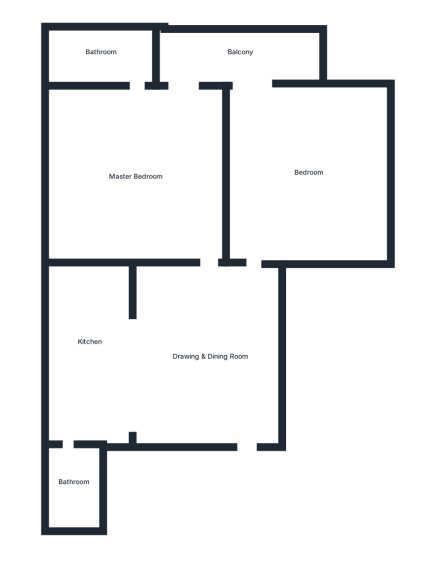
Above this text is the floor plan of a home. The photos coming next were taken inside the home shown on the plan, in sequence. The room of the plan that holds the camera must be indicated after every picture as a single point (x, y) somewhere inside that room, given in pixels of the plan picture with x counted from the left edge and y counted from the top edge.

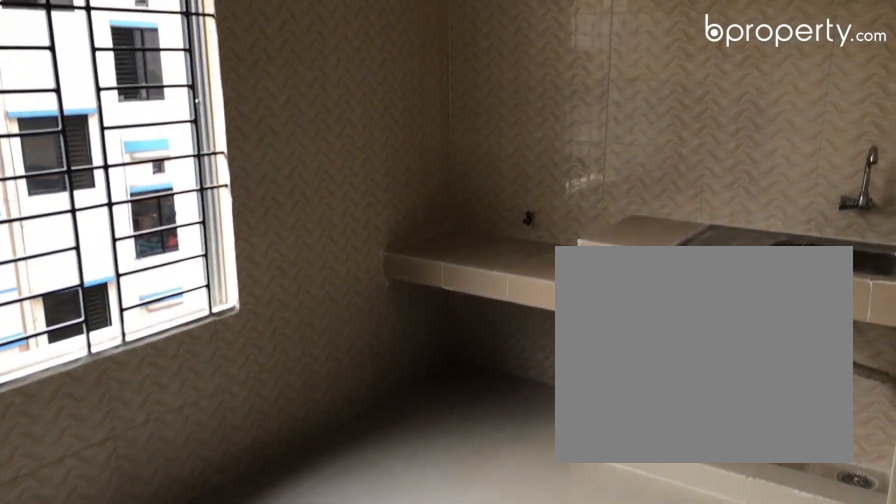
(86, 339)
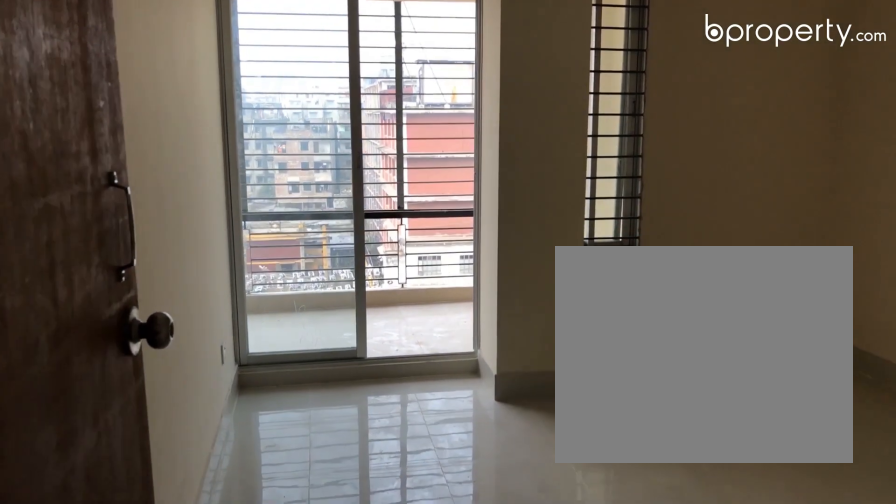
(307, 171)
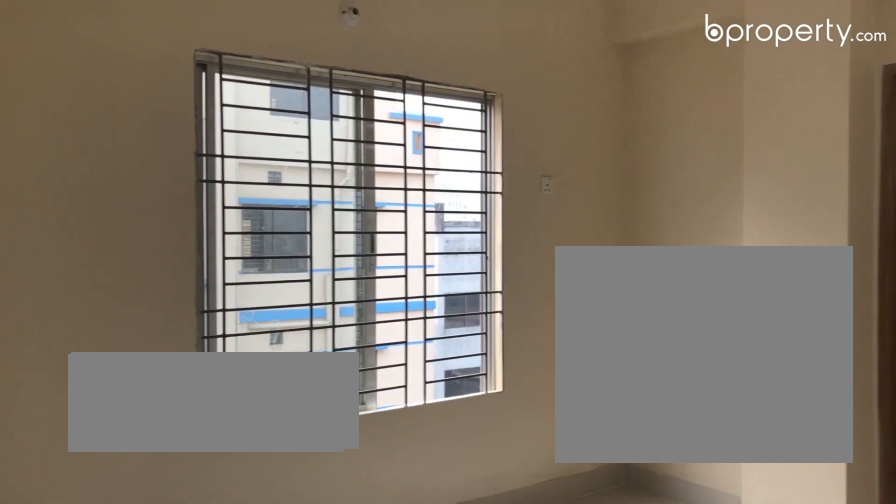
(136, 175)
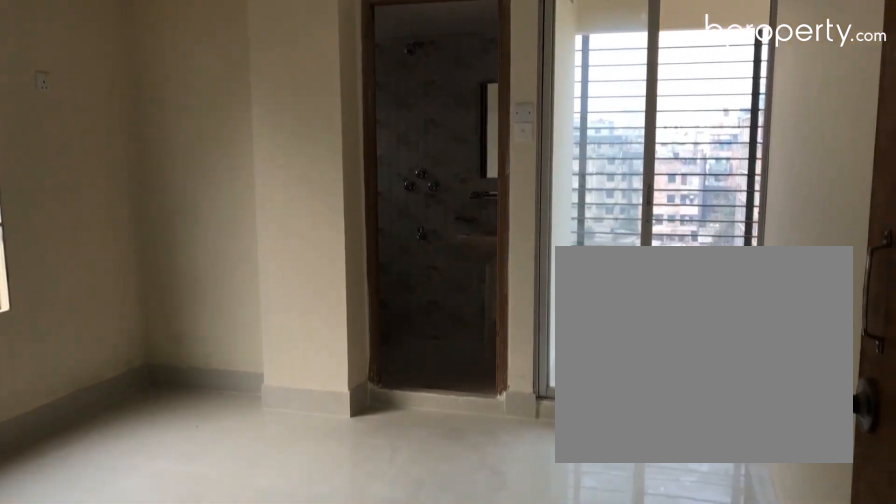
(136, 175)
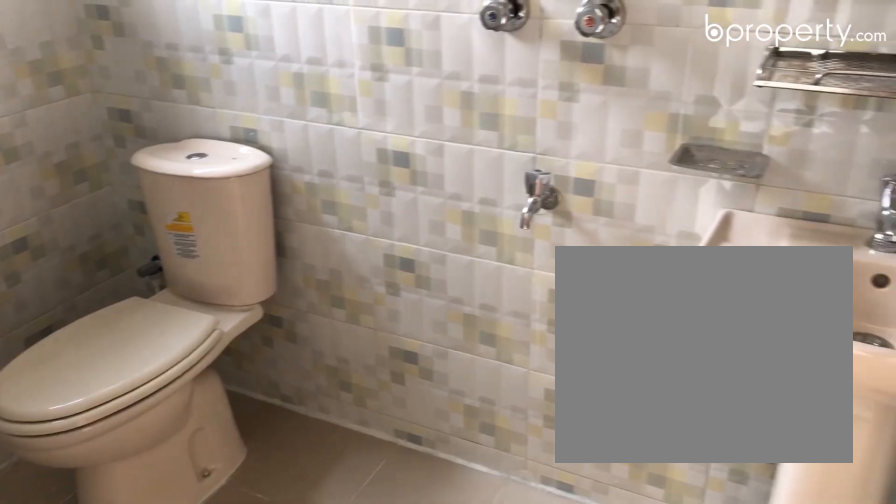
(98, 53)
